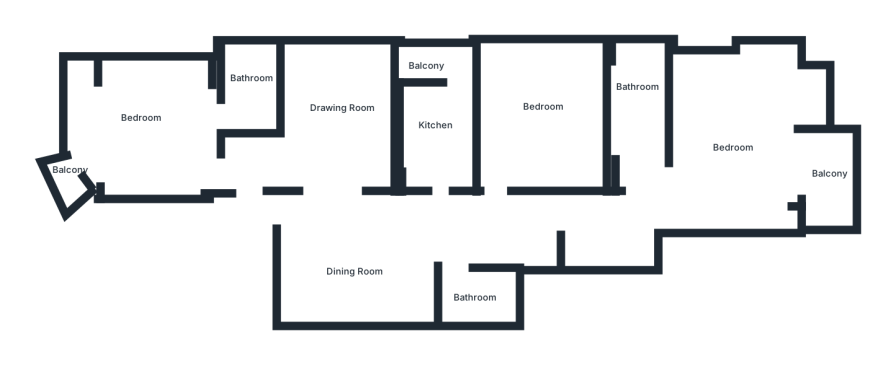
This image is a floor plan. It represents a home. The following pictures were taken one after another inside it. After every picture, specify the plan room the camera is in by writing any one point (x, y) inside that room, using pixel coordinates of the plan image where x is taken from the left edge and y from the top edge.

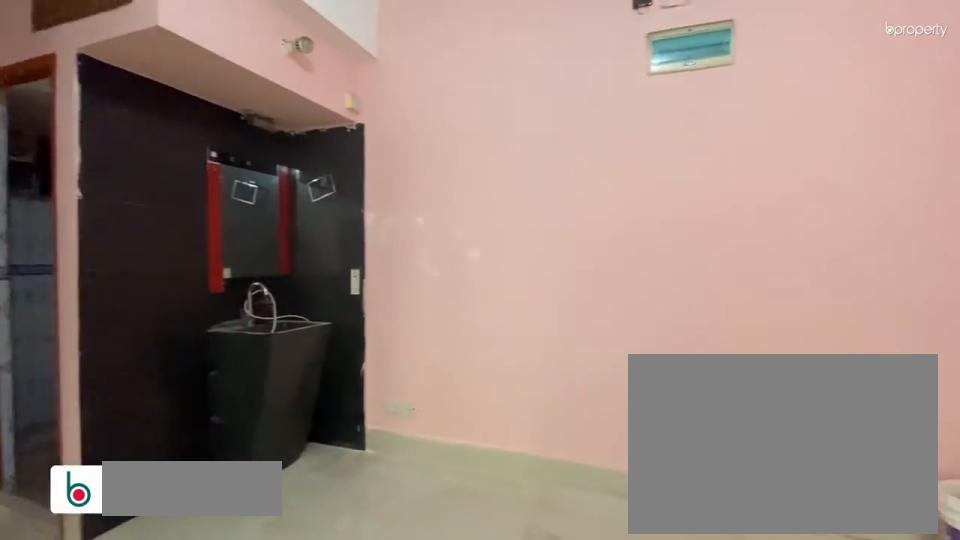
(355, 266)
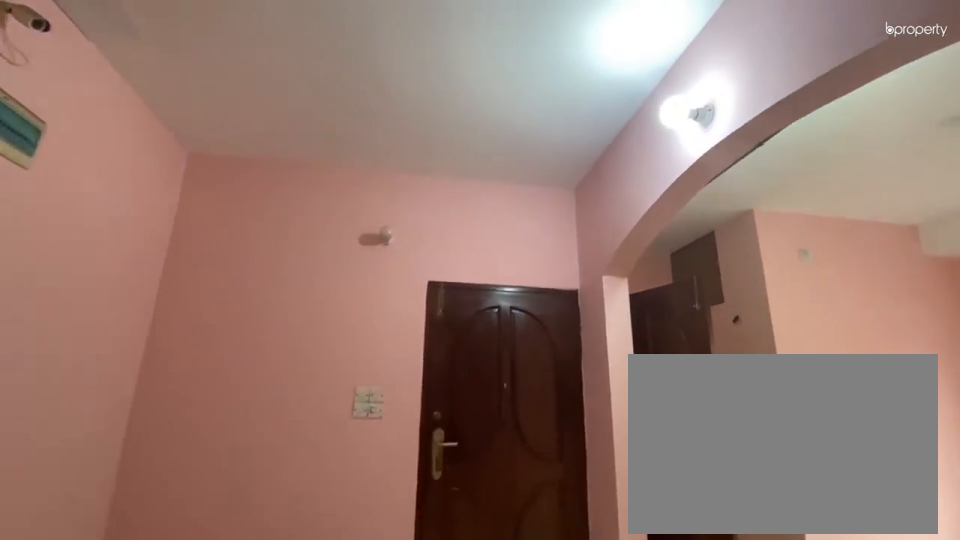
(355, 266)
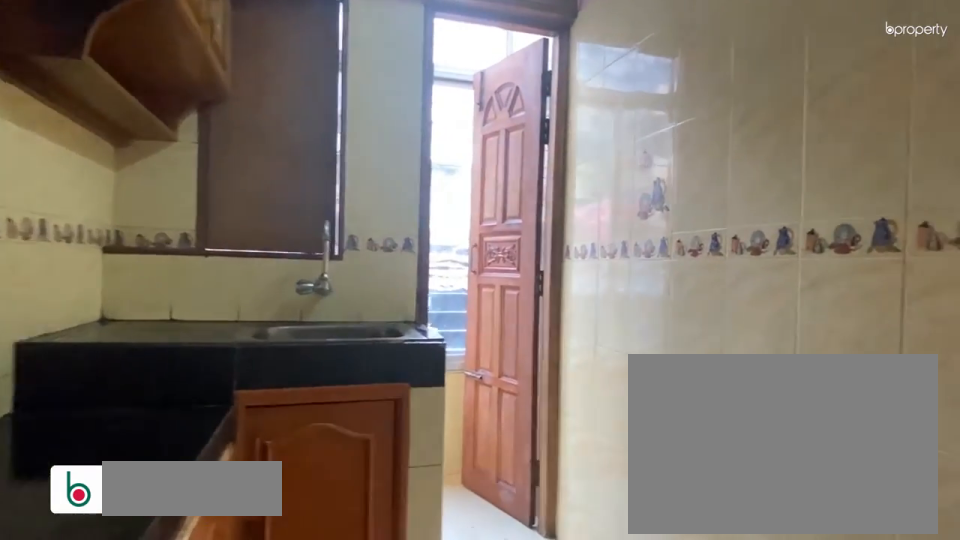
(437, 134)
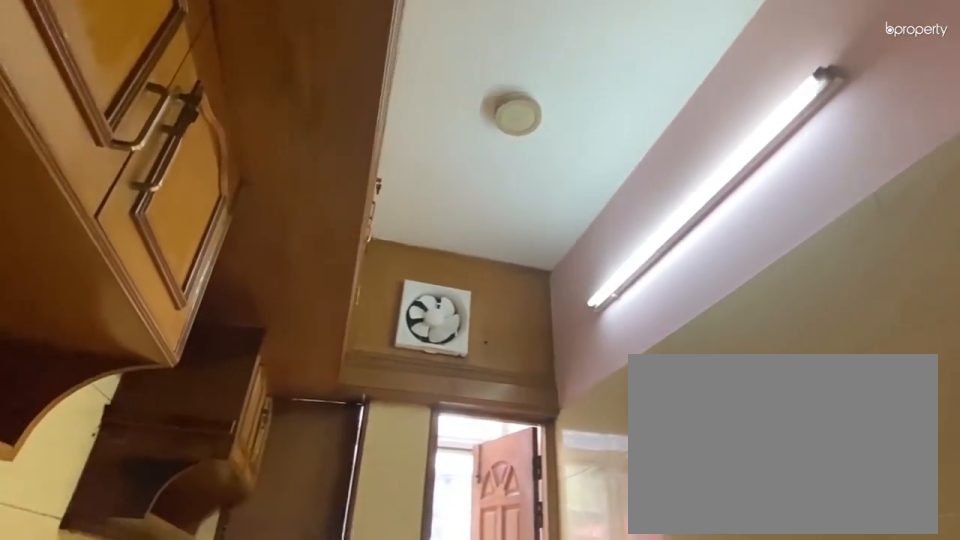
(437, 134)
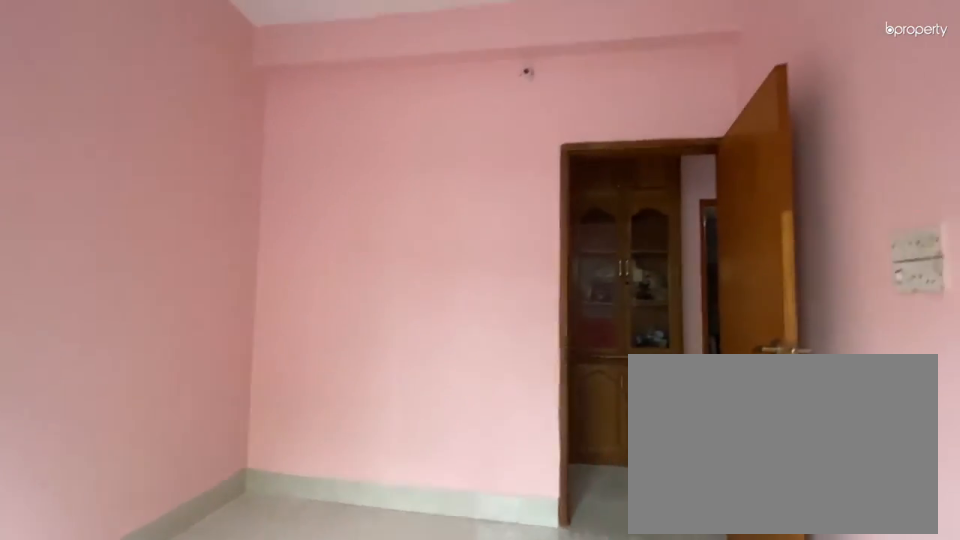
(542, 131)
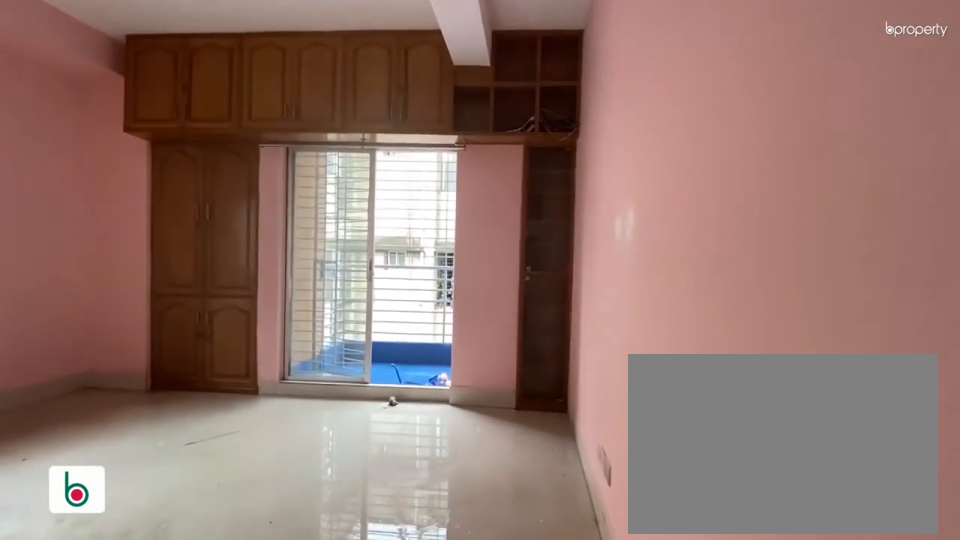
(732, 159)
